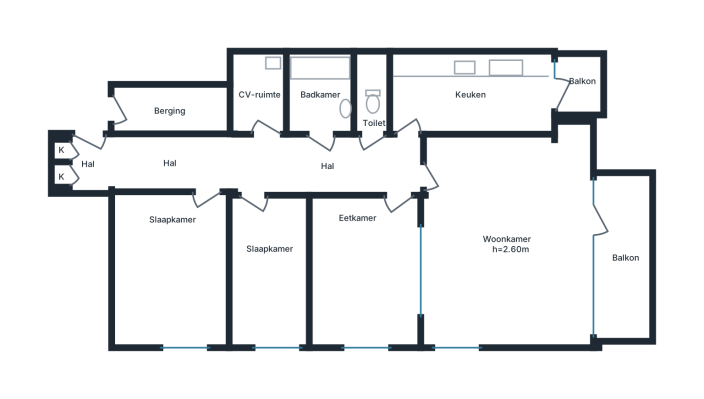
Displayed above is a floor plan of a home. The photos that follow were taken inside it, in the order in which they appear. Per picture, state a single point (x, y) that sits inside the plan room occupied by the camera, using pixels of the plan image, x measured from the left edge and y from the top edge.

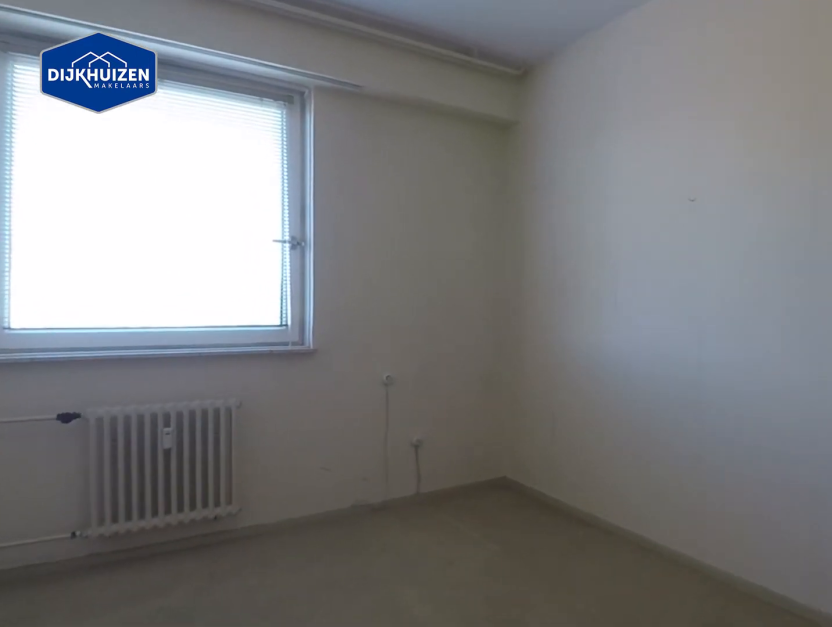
(168, 267)
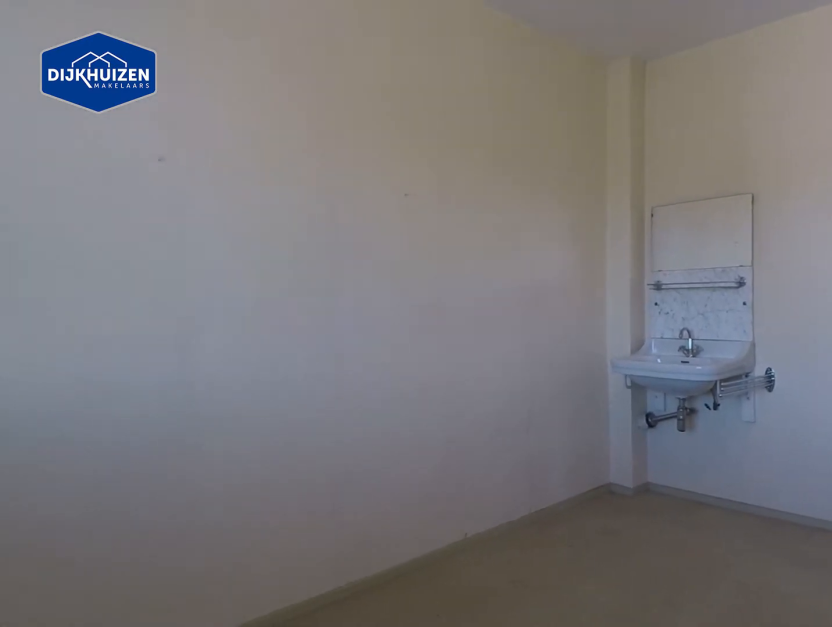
(168, 267)
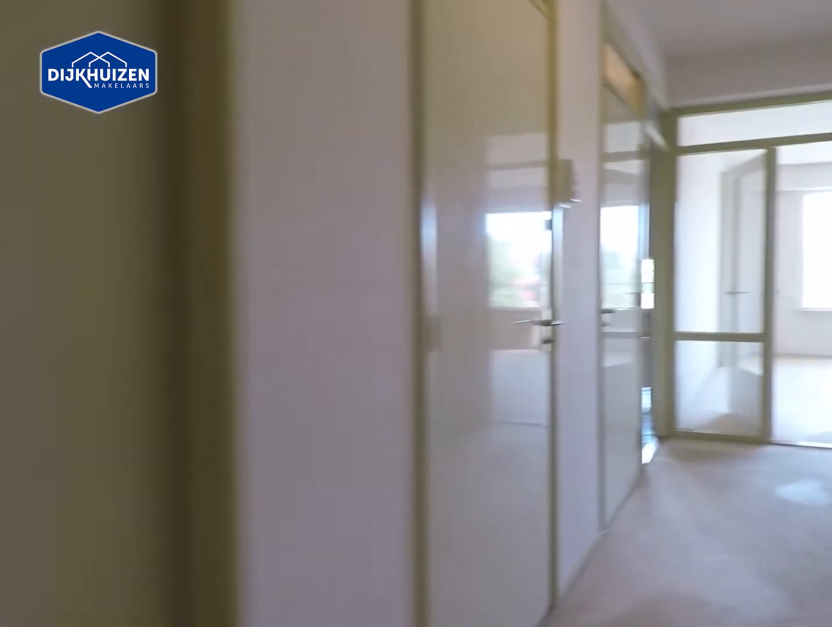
(254, 164)
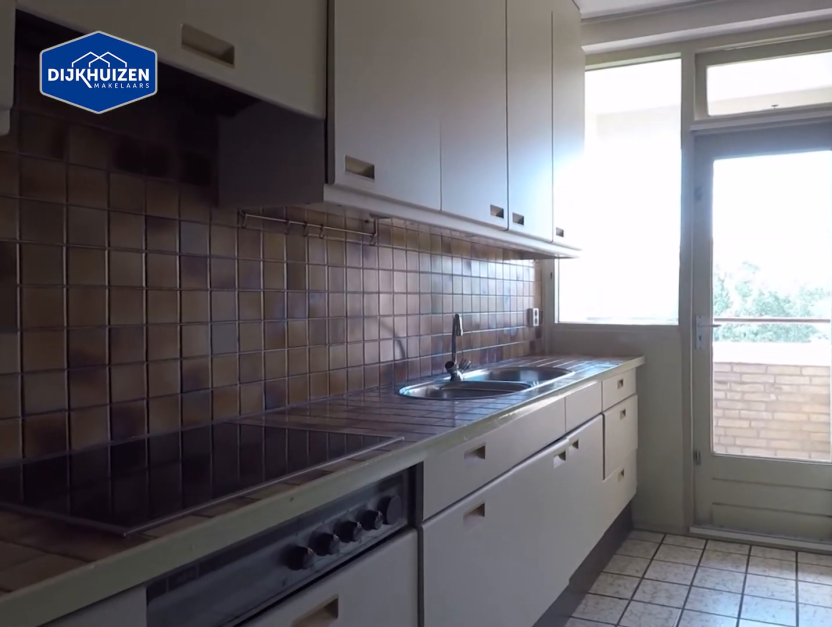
(471, 93)
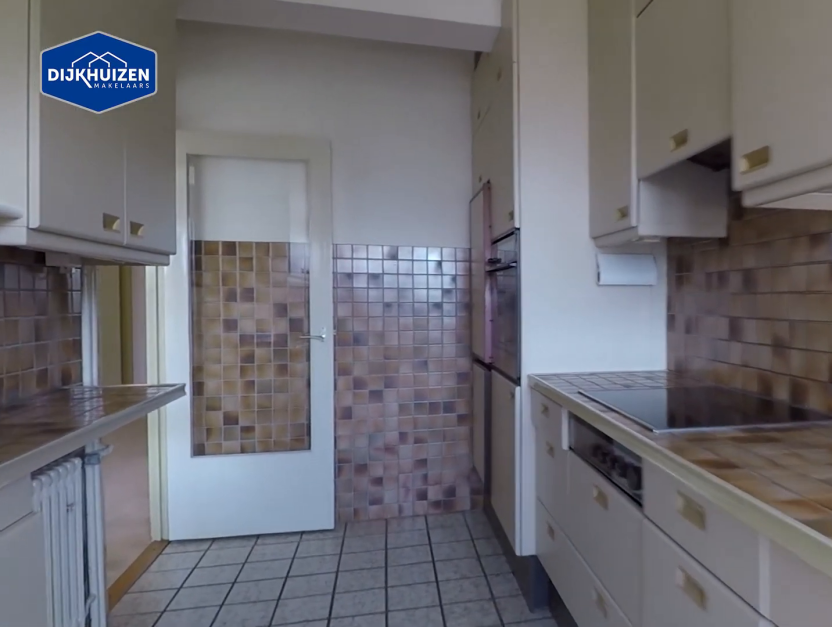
(471, 93)
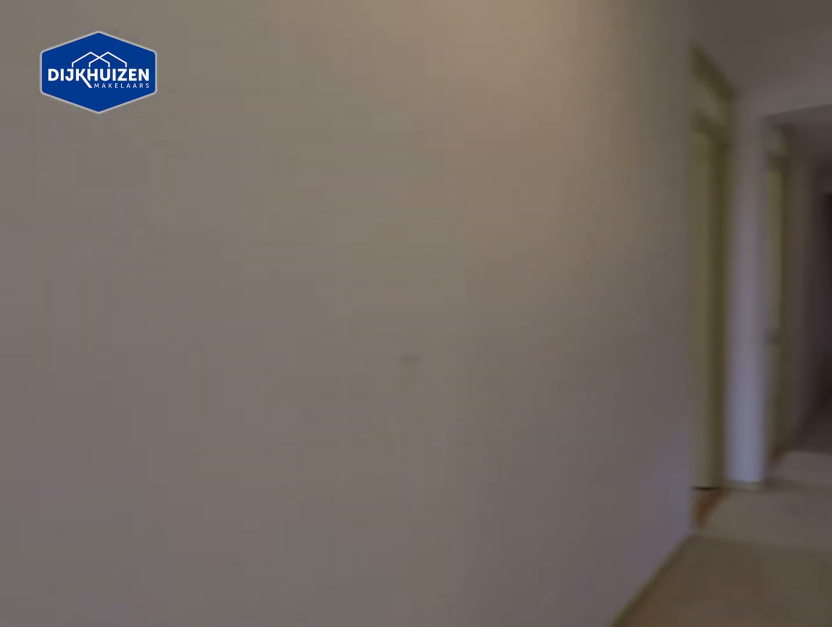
(254, 164)
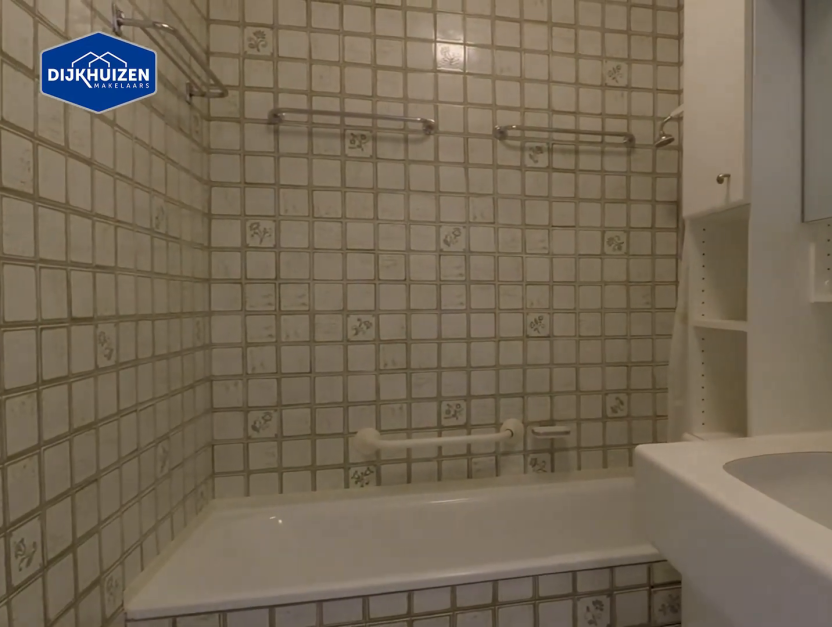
(321, 92)
